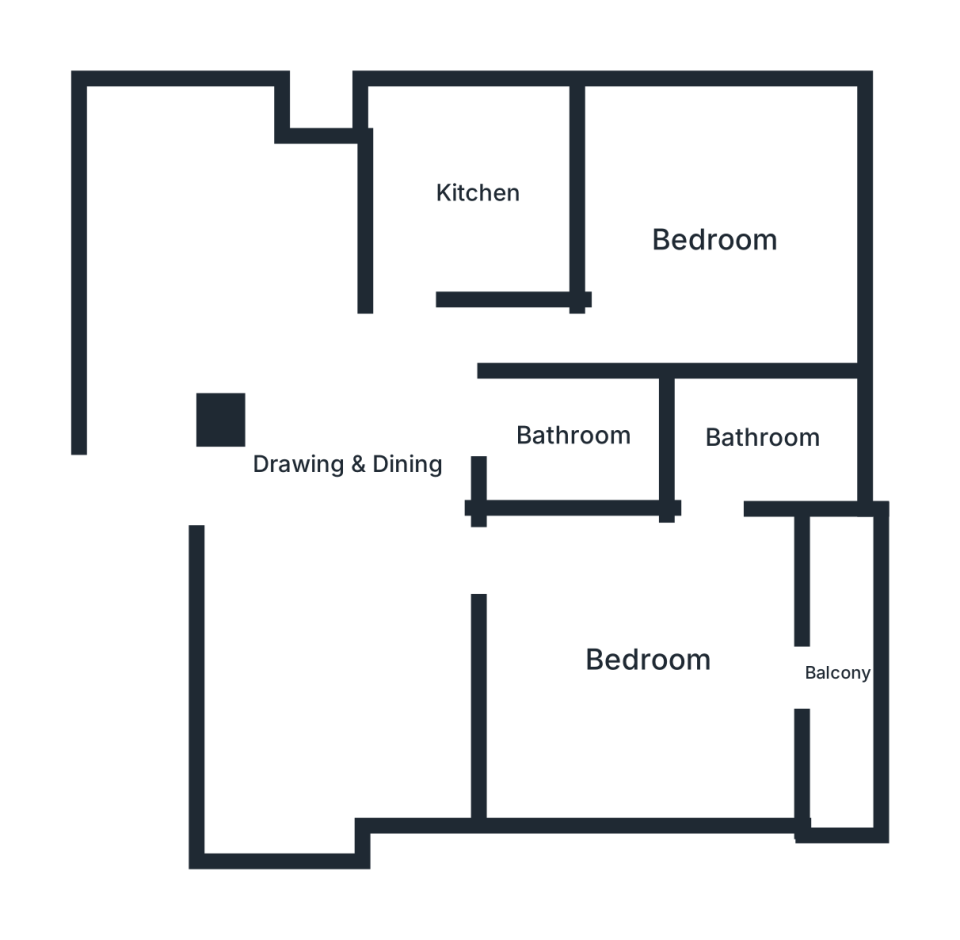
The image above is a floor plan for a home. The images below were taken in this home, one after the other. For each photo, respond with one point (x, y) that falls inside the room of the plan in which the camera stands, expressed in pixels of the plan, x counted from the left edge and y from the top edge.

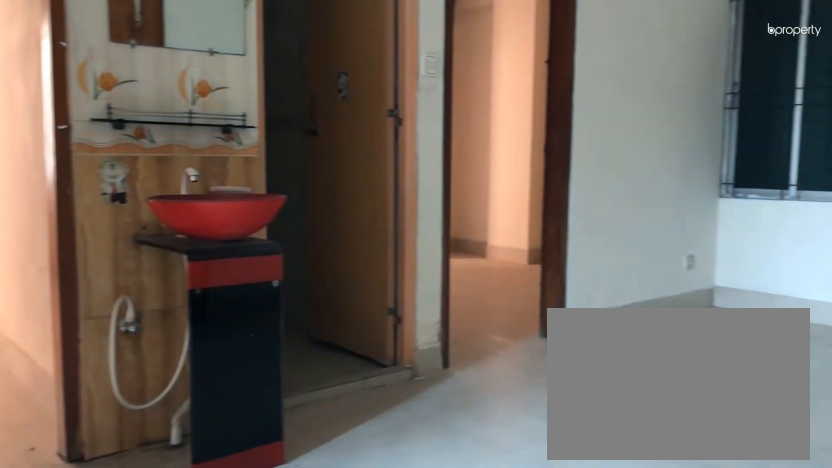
(345, 457)
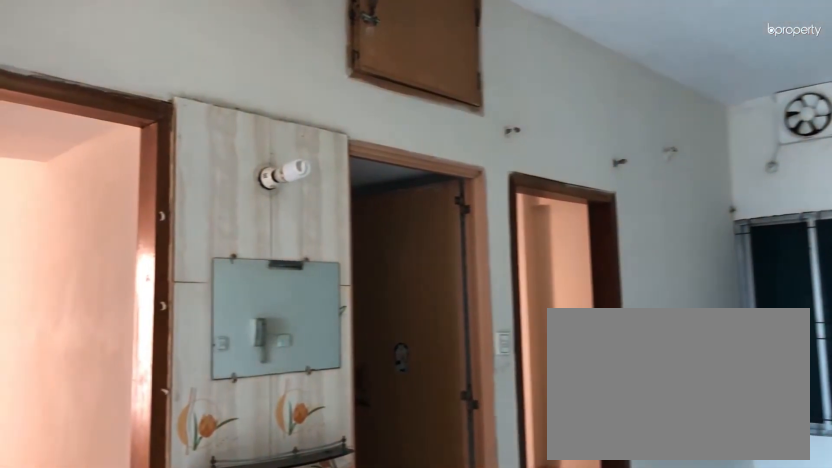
(346, 458)
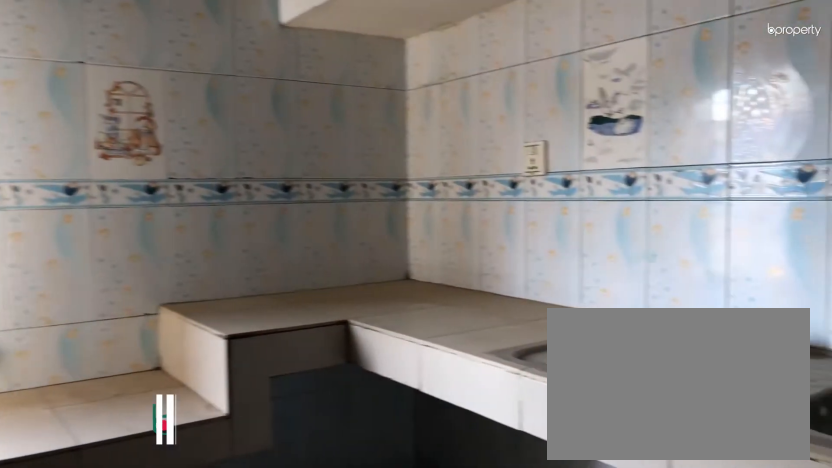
(476, 194)
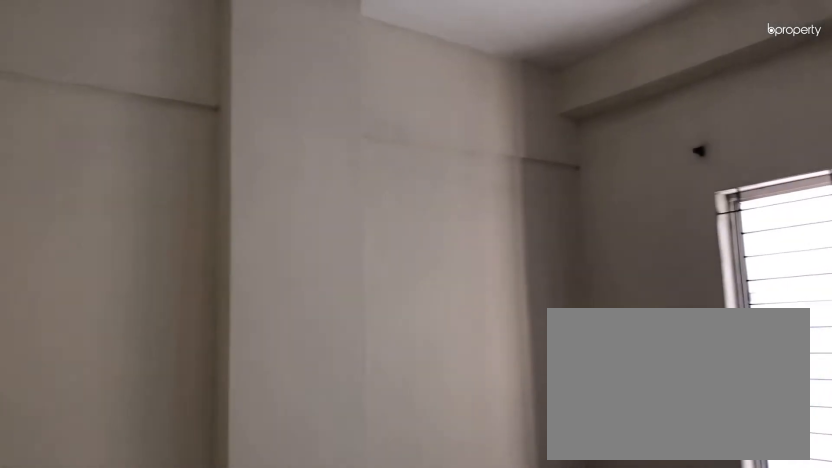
(716, 238)
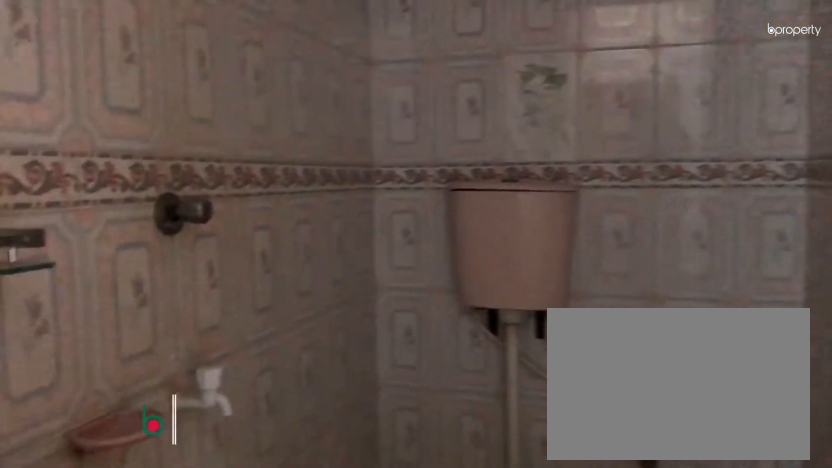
(577, 435)
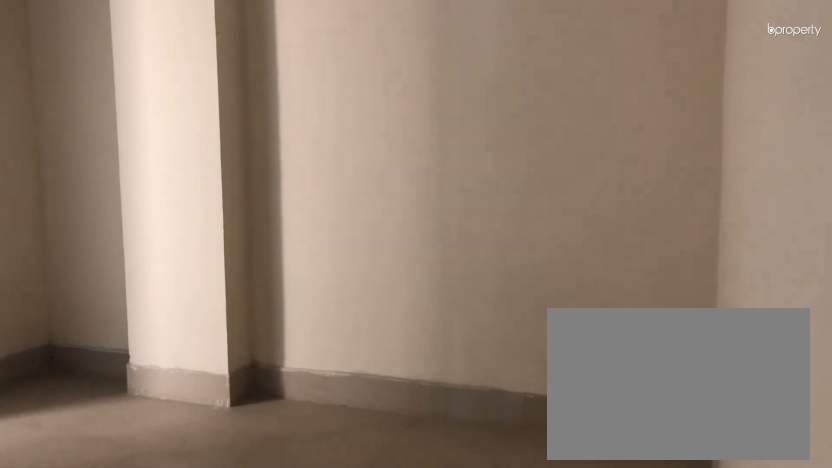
(642, 652)
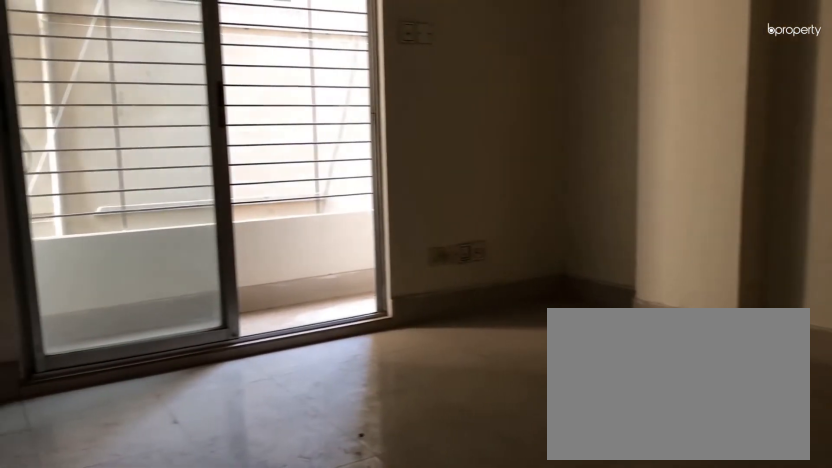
(642, 652)
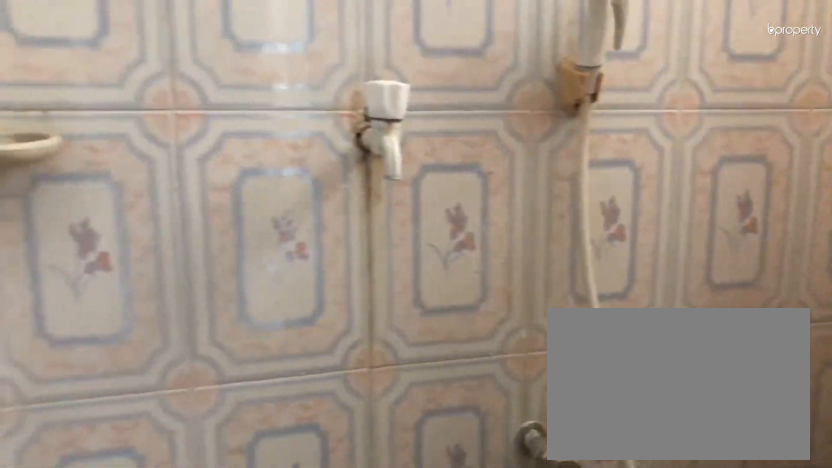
(765, 437)
